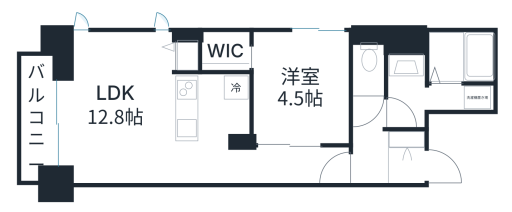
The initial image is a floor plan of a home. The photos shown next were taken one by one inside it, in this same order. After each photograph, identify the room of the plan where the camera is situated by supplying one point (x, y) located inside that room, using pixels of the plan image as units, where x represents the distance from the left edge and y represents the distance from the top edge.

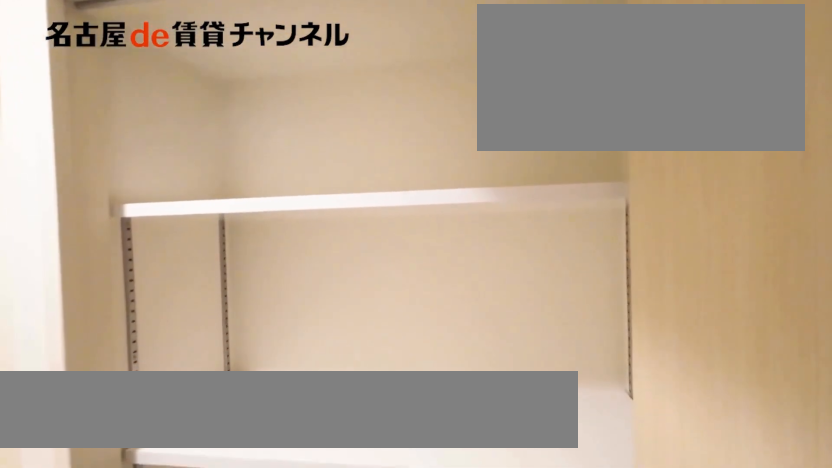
(407, 137)
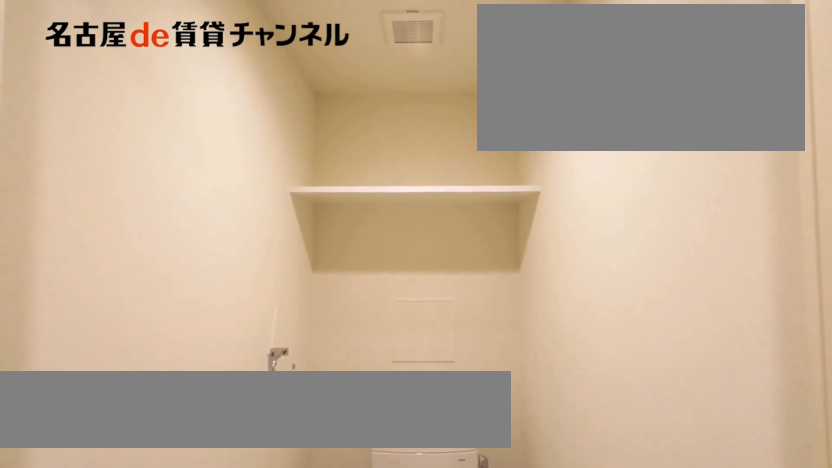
(369, 62)
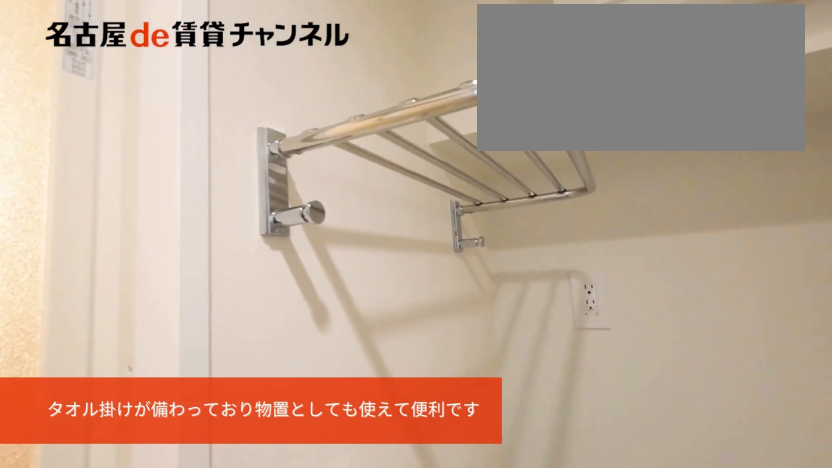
(436, 98)
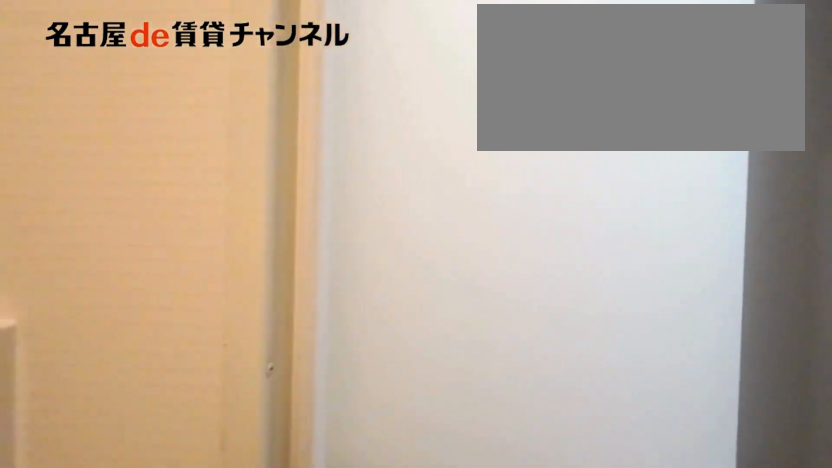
(435, 75)
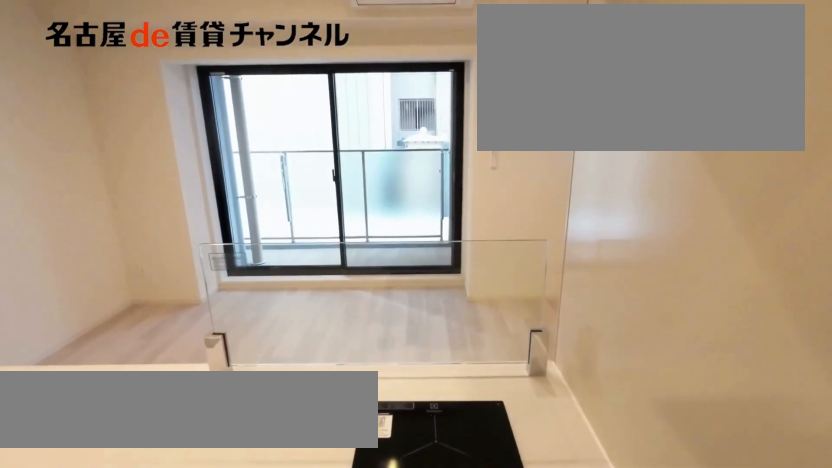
(213, 109)
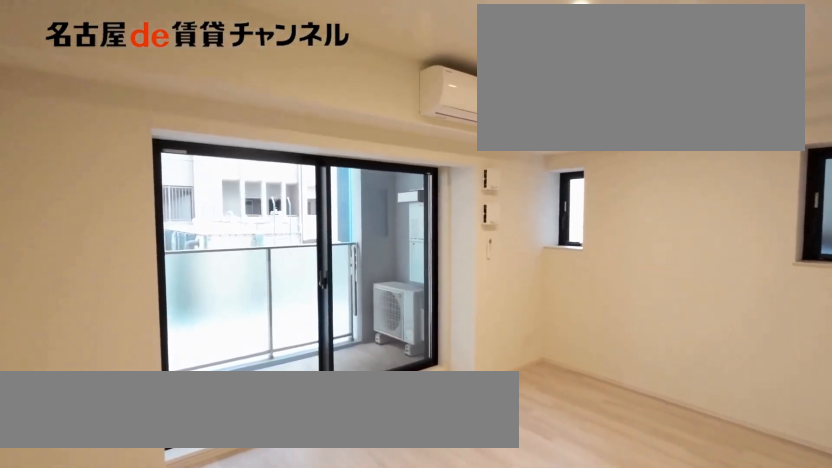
(115, 107)
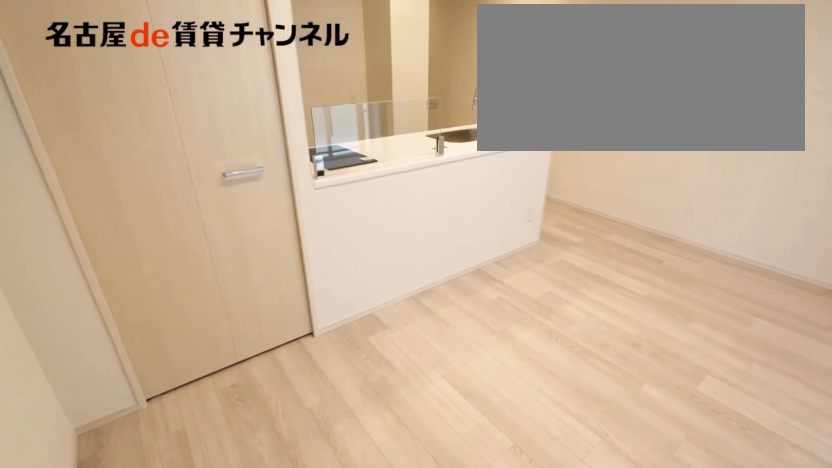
(115, 107)
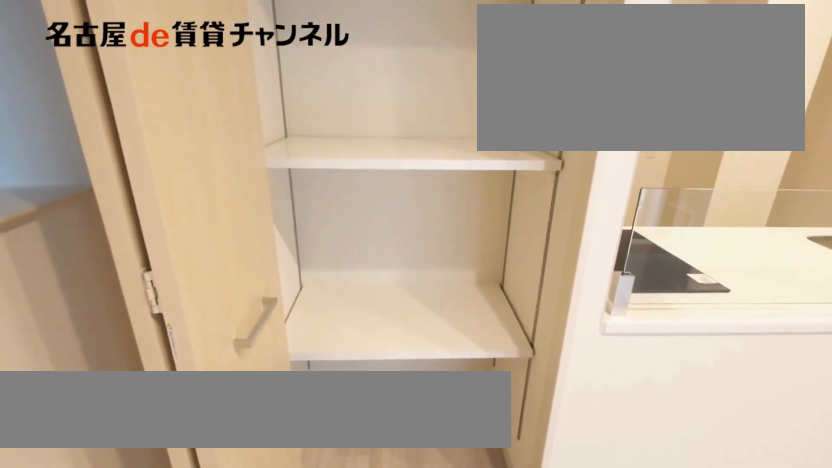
(187, 50)
